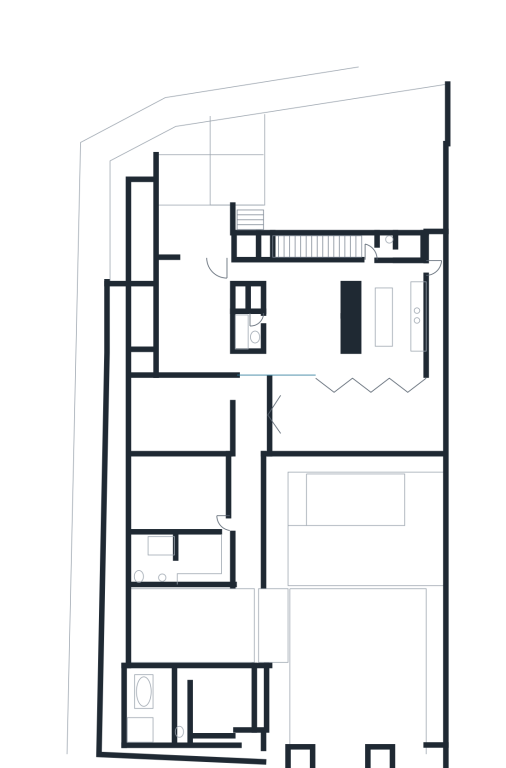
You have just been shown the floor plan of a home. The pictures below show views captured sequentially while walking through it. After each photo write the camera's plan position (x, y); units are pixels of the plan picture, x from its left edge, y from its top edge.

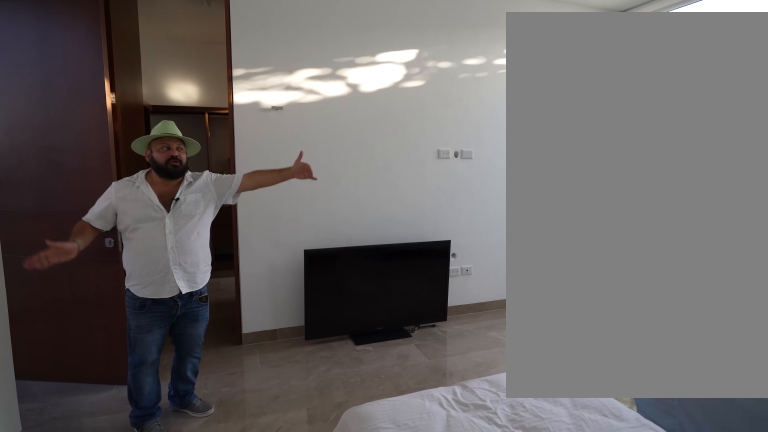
(205, 470)
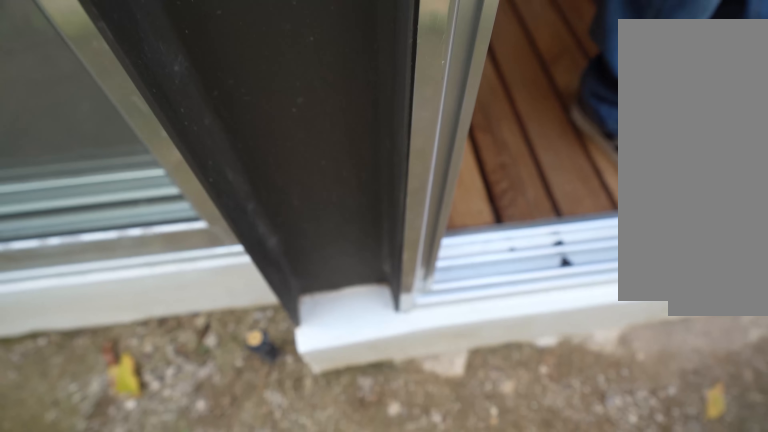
(115, 662)
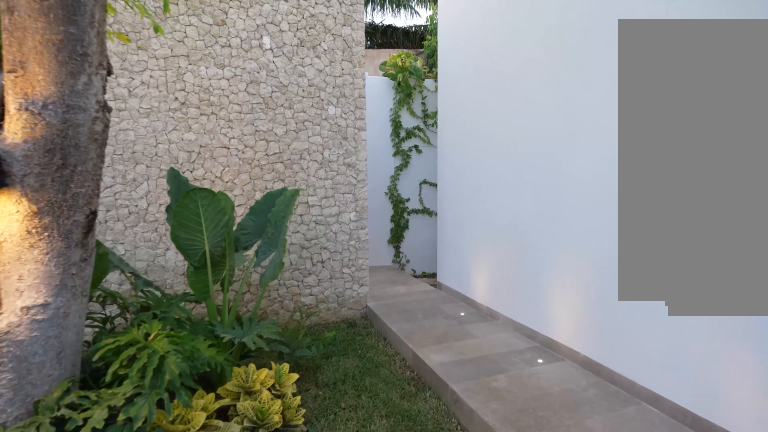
(287, 704)
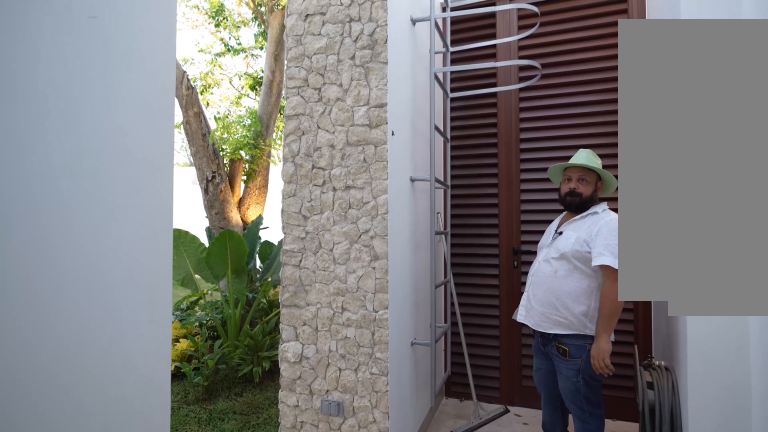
(270, 757)
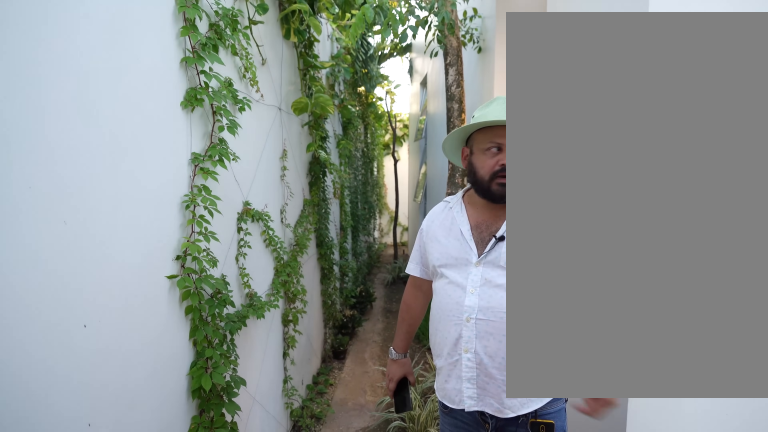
(270, 757)
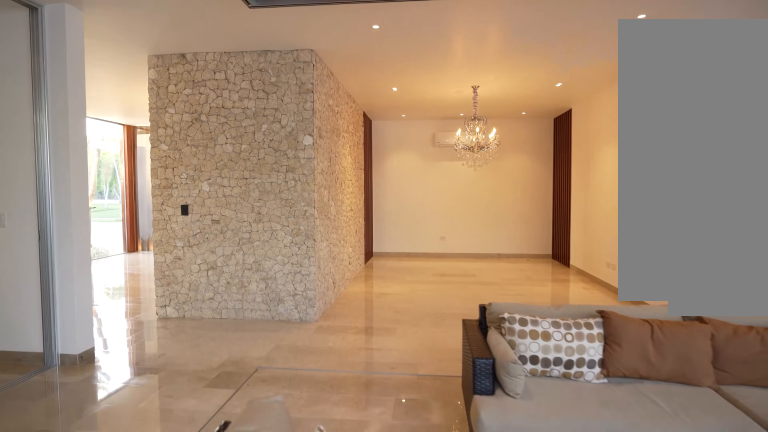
(283, 437)
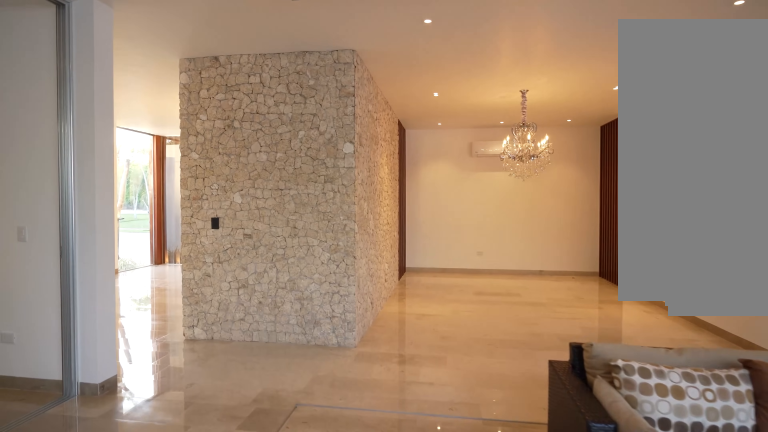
(277, 418)
